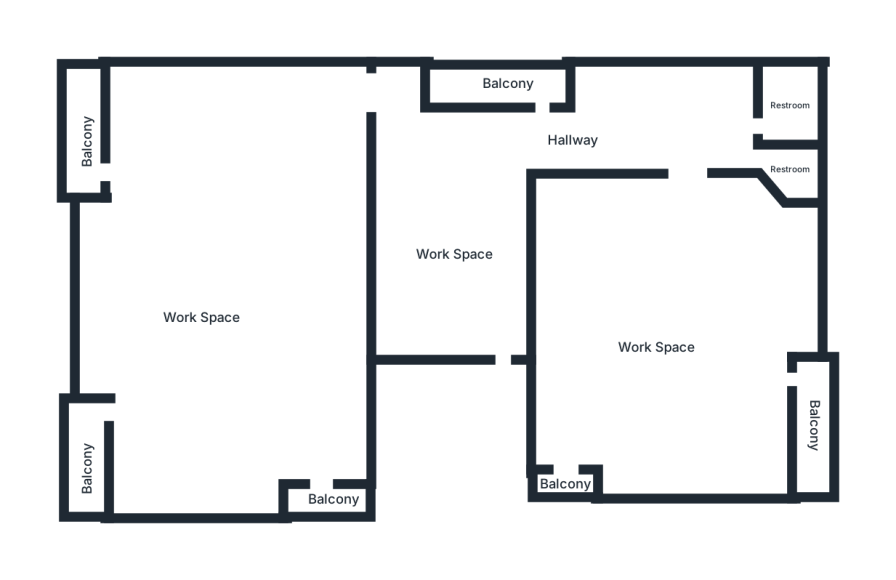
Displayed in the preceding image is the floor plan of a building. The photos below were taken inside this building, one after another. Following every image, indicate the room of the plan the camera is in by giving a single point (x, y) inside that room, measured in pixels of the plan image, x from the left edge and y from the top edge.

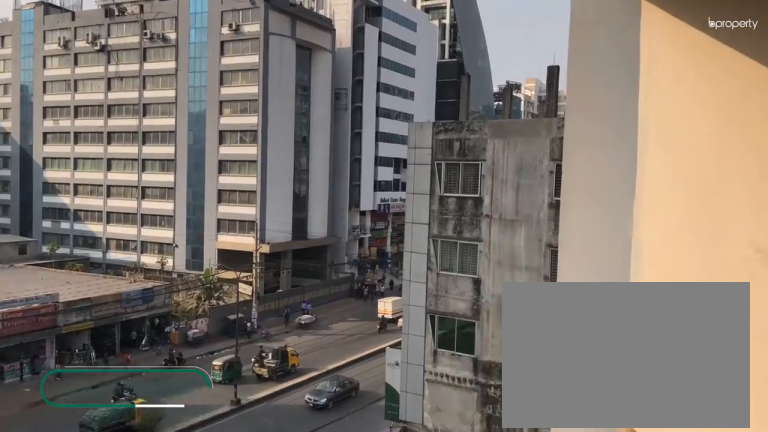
(83, 138)
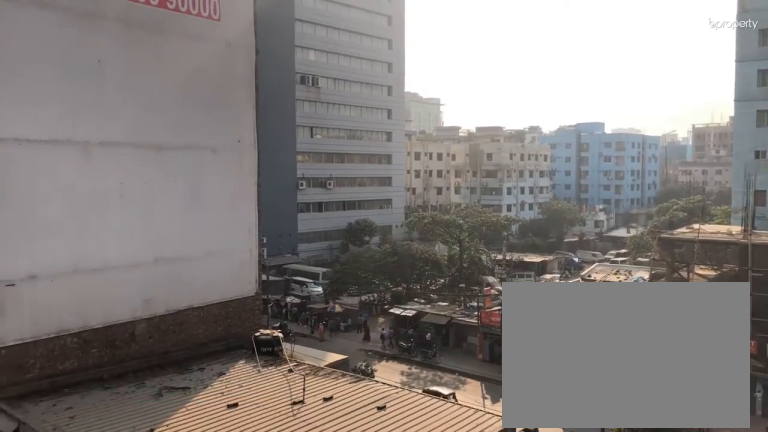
(91, 451)
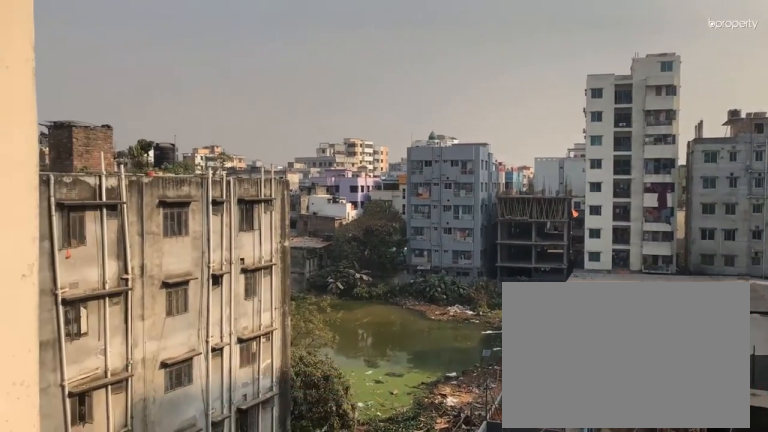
(332, 497)
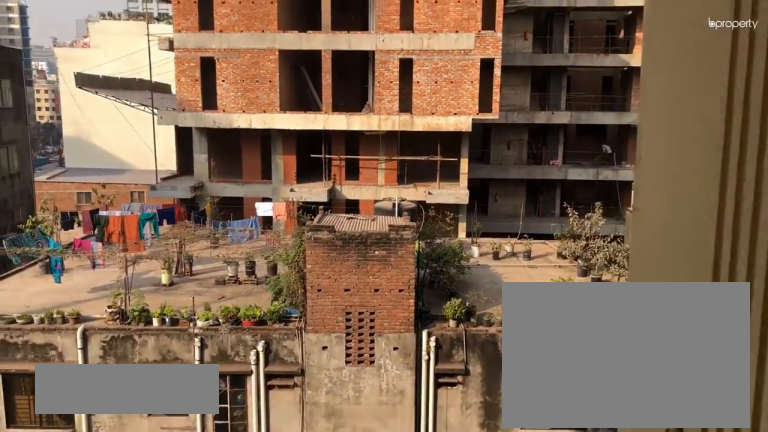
(514, 86)
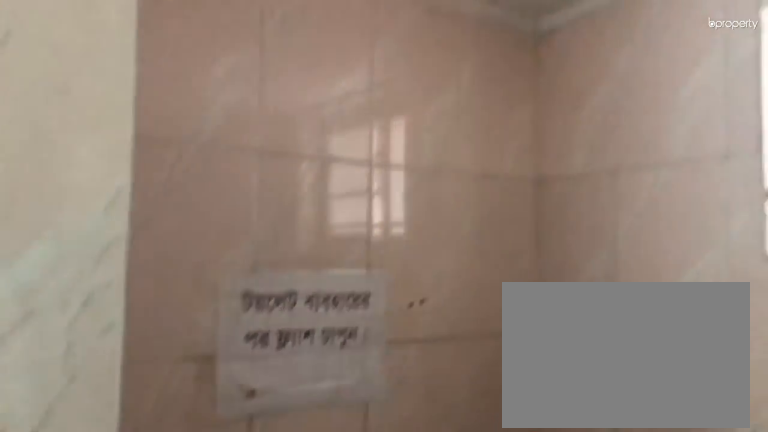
(792, 117)
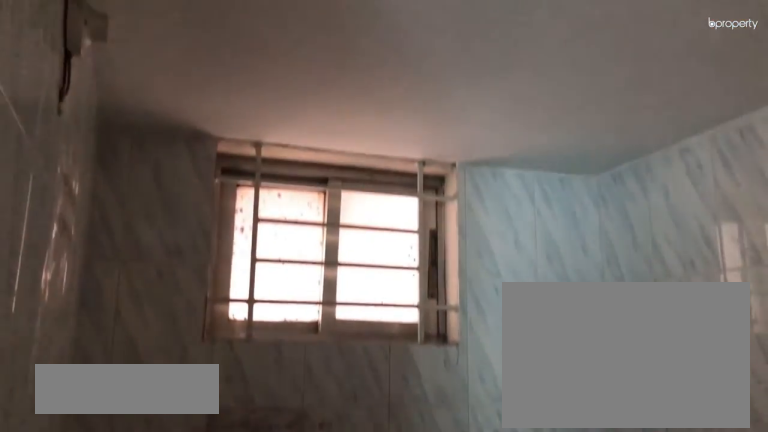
(794, 173)
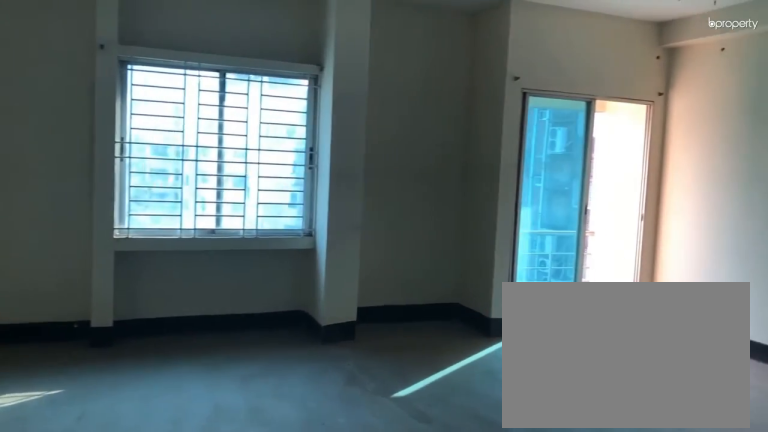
(657, 340)
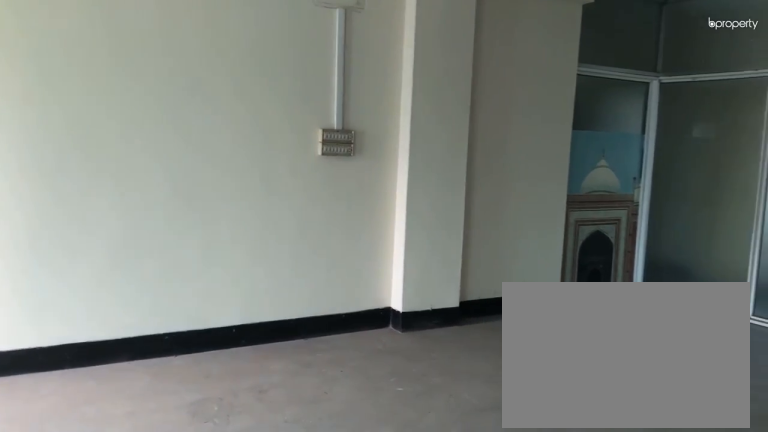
(657, 340)
